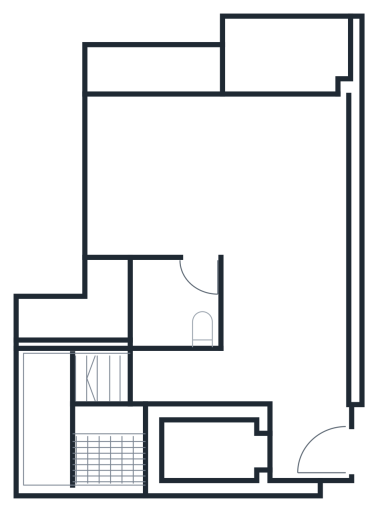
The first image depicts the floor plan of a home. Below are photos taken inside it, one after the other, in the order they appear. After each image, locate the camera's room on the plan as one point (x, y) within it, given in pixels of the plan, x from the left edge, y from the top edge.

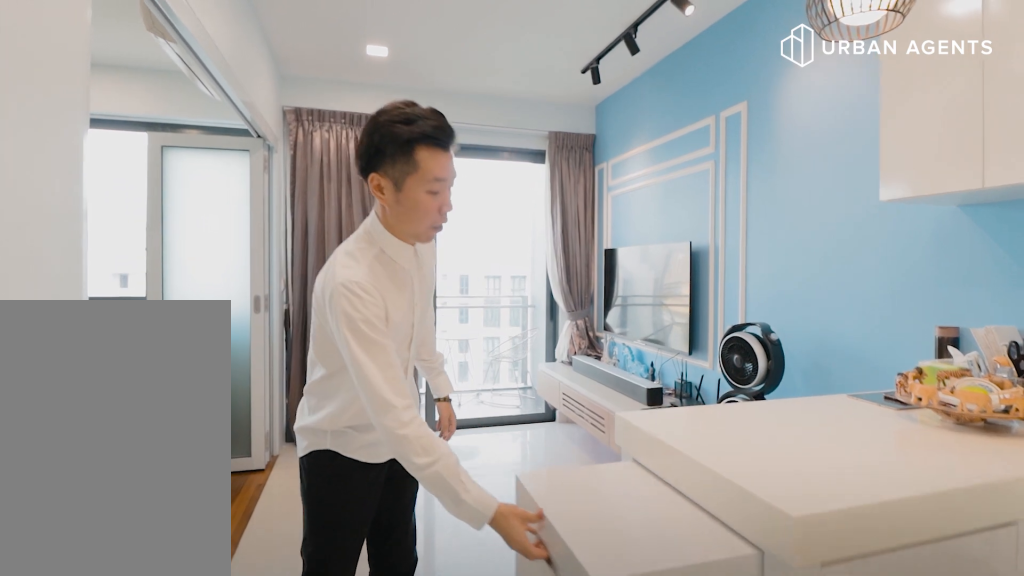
(295, 312)
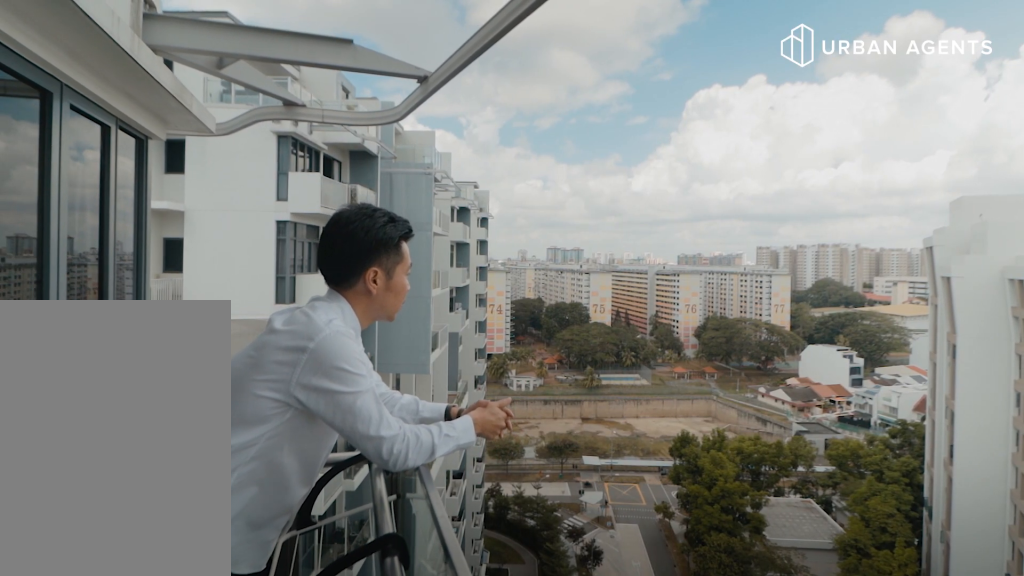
(287, 54)
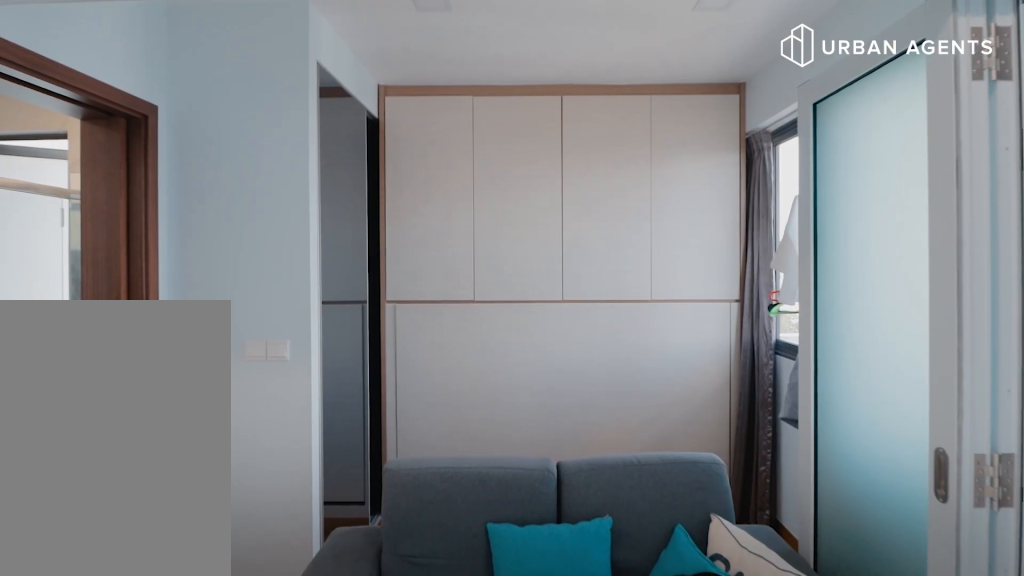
(155, 171)
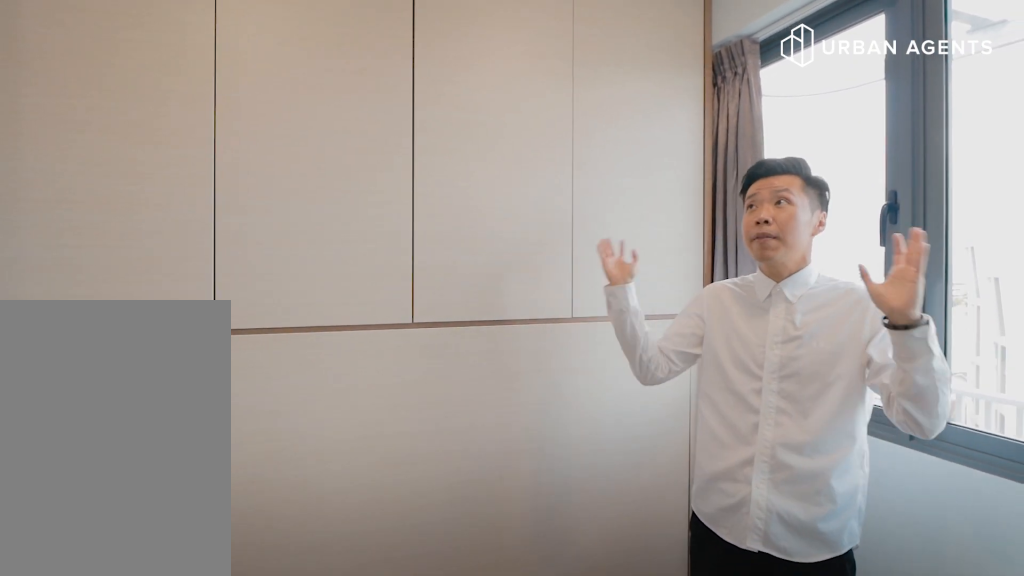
(155, 171)
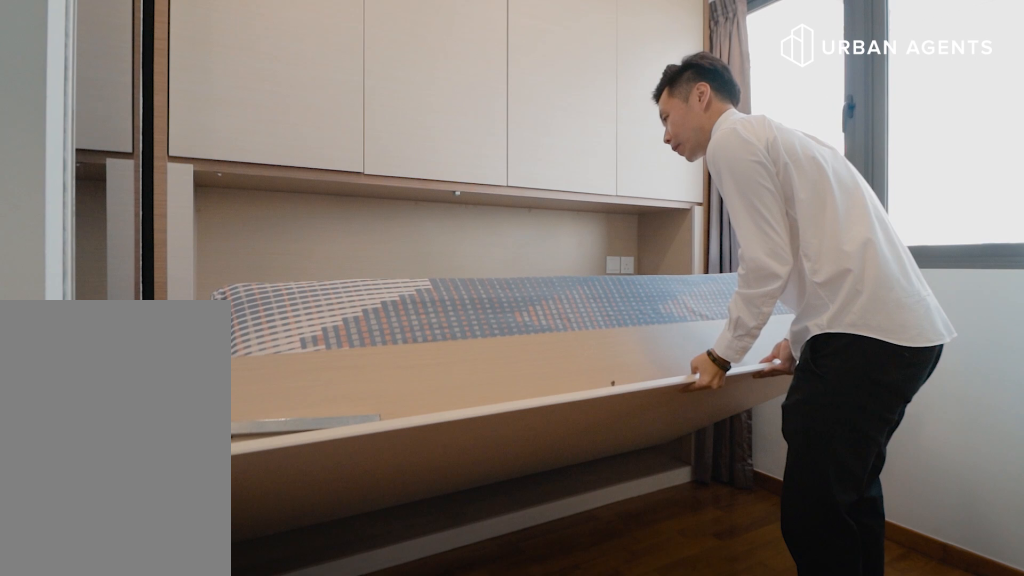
(155, 171)
